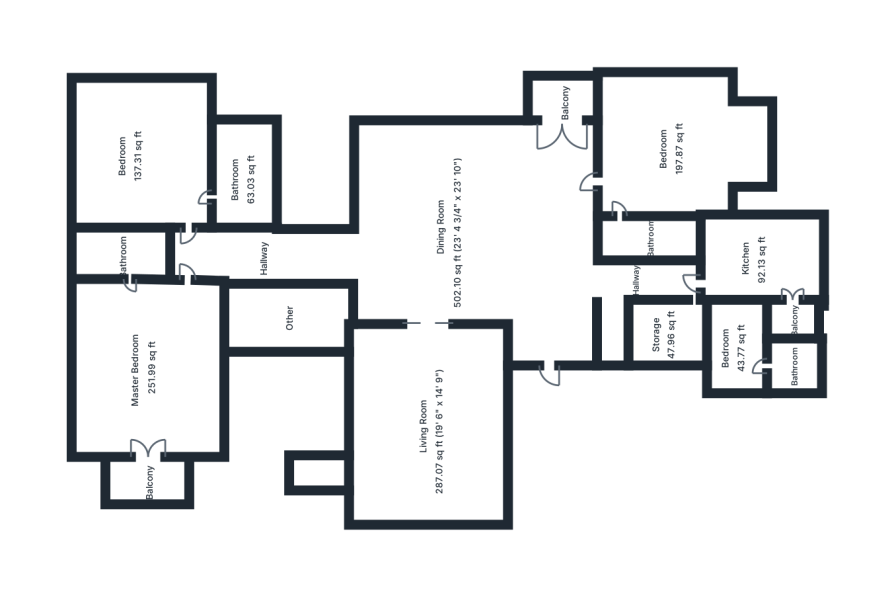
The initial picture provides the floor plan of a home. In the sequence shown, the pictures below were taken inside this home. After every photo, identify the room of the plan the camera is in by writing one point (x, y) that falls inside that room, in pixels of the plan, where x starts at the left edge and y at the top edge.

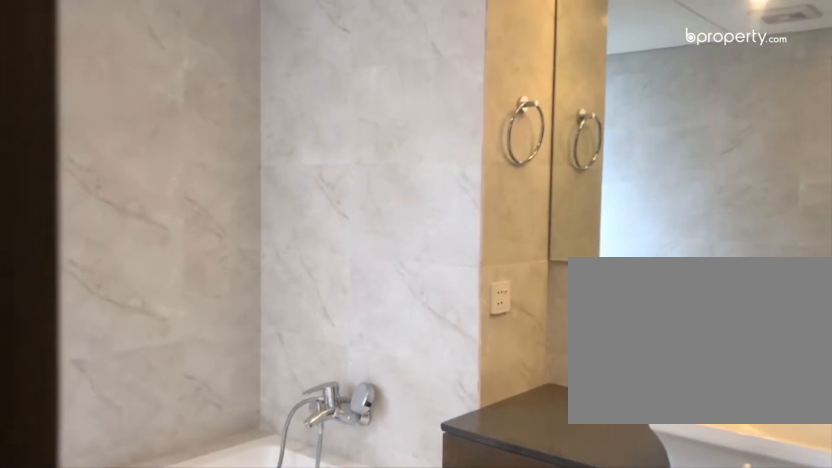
(124, 265)
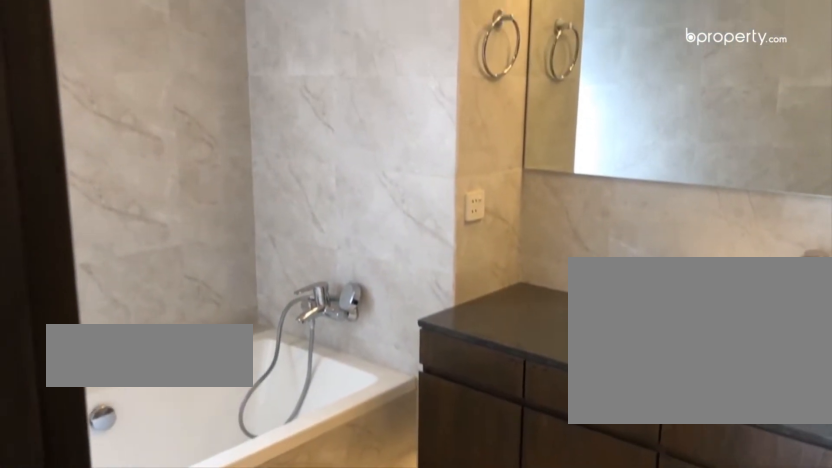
(125, 265)
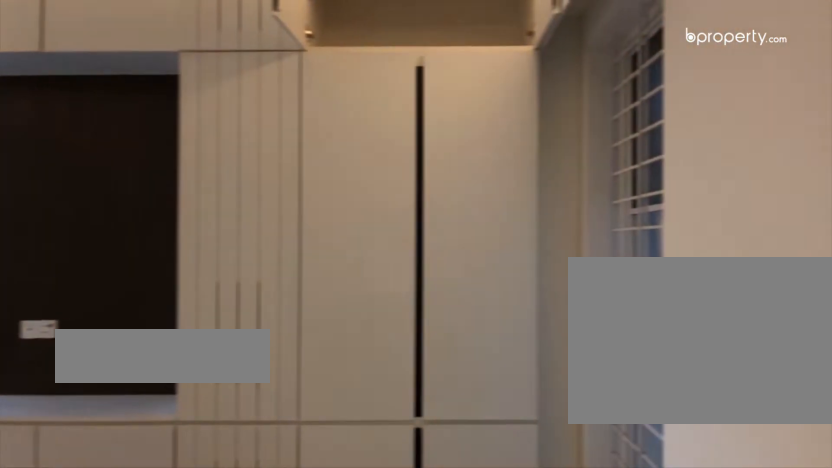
(149, 158)
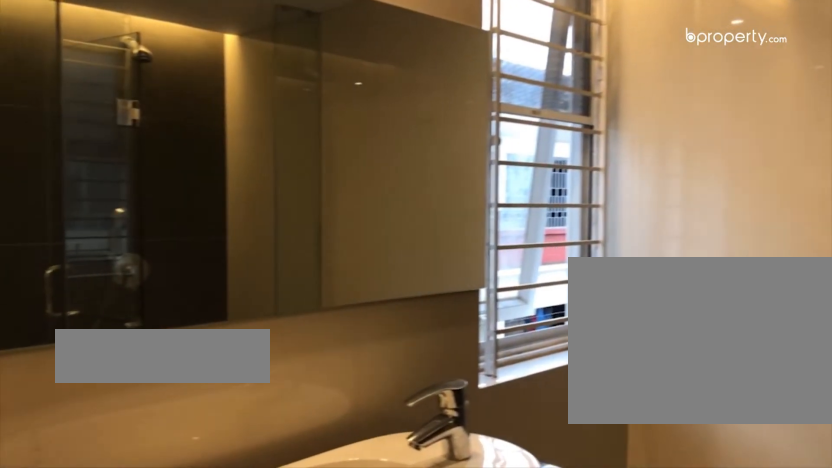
(244, 181)
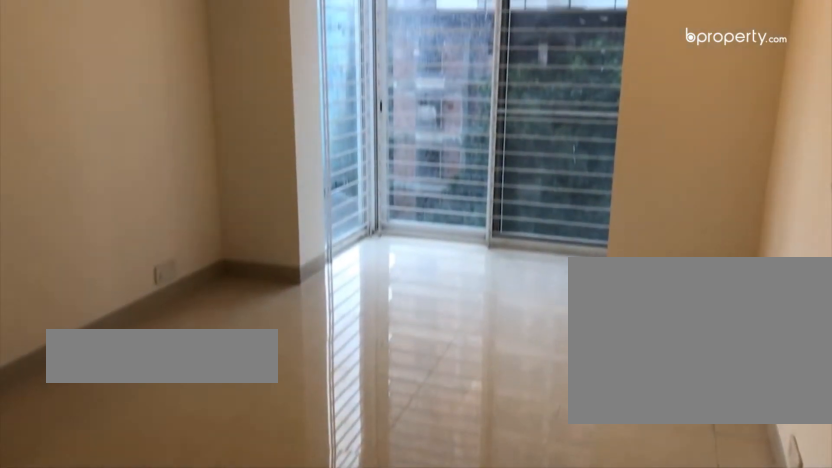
(648, 152)
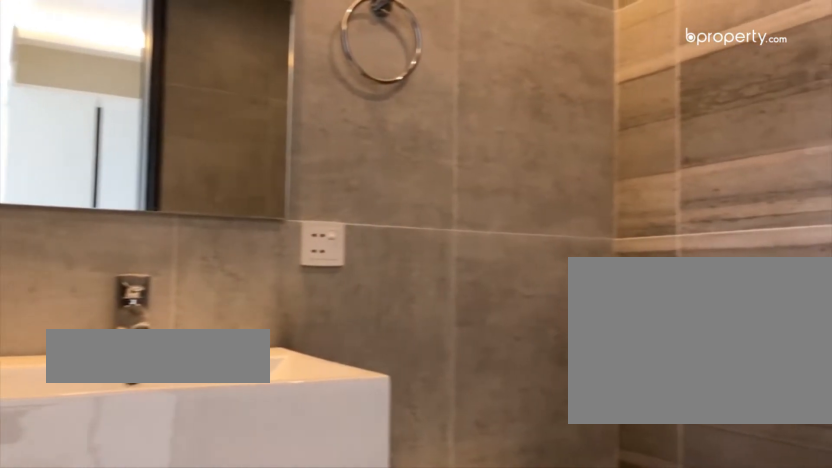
(635, 241)
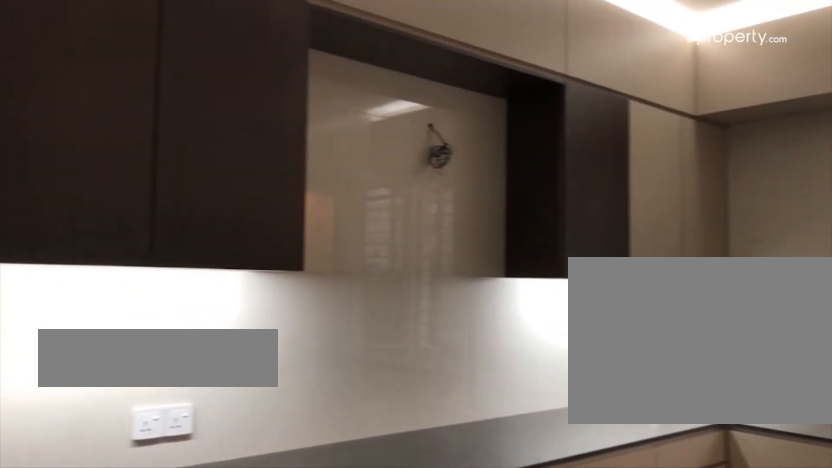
(755, 247)
